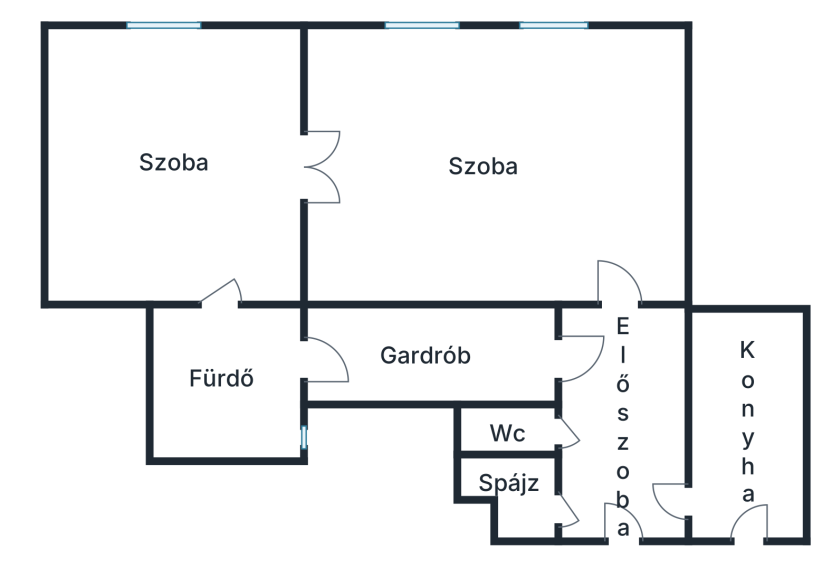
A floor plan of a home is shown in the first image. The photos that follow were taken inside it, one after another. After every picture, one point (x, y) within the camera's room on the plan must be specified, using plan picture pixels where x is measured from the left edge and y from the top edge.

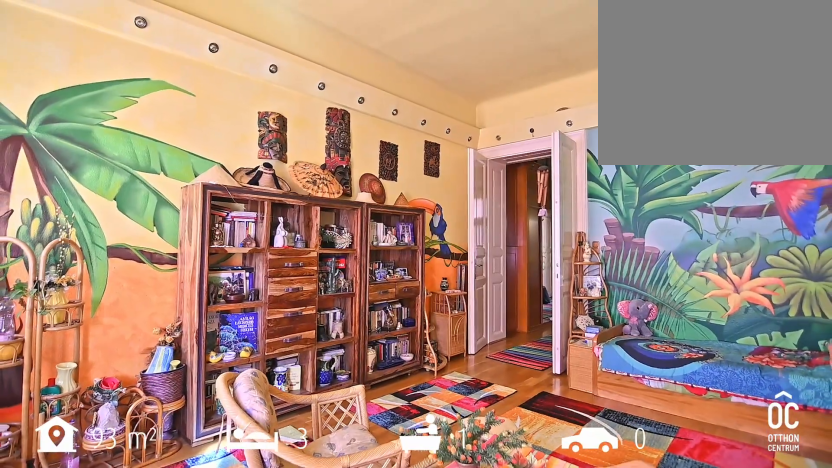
(491, 169)
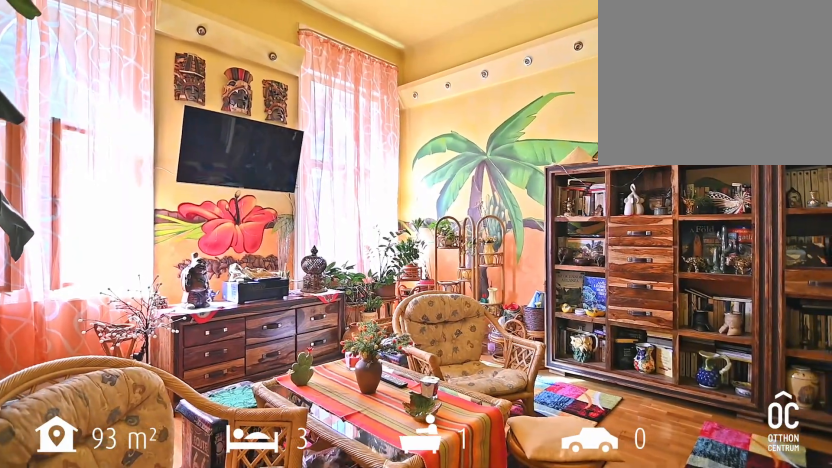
(491, 169)
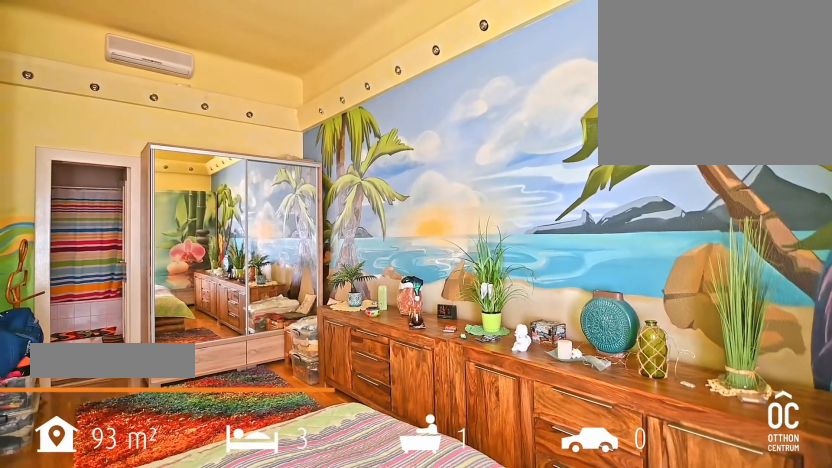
(175, 171)
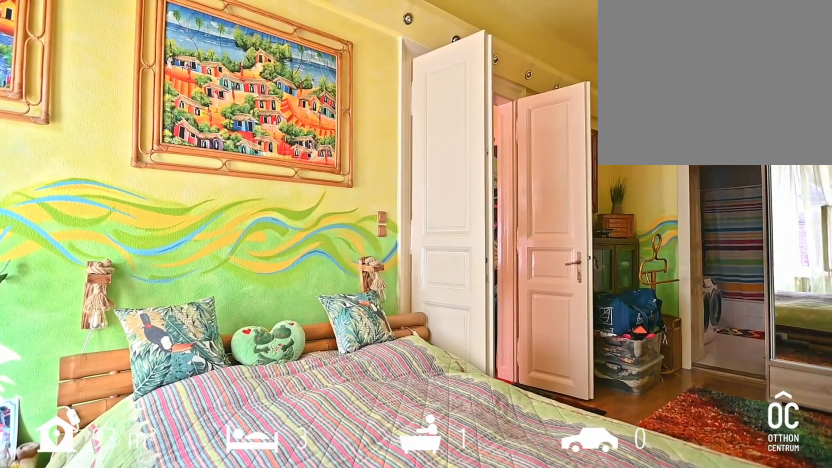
(175, 171)
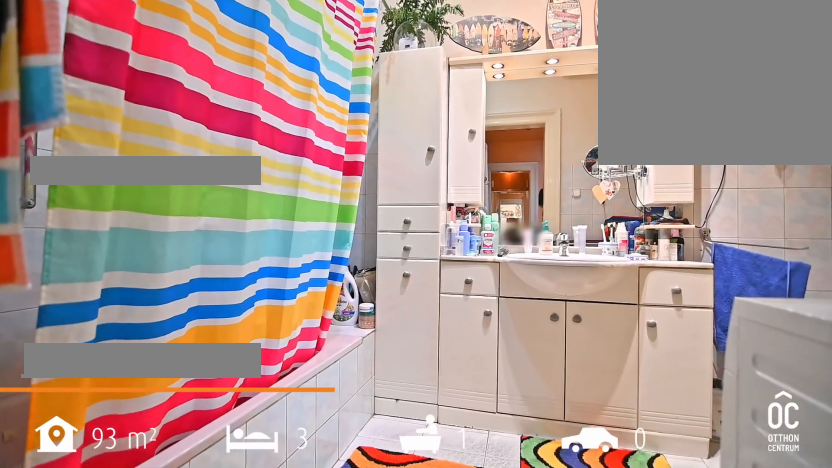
(223, 387)
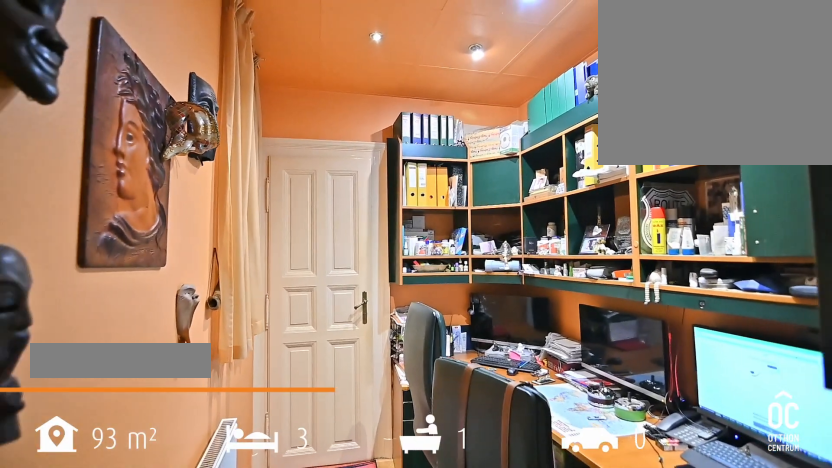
(429, 353)
